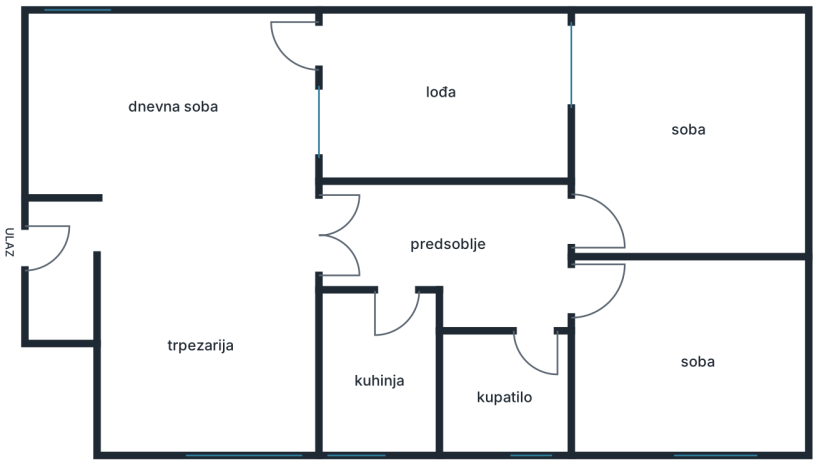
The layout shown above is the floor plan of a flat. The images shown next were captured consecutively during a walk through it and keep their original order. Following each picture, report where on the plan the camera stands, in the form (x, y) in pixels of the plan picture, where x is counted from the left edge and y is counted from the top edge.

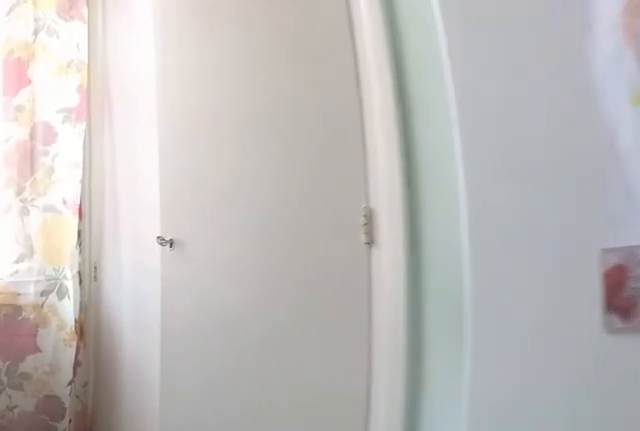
(380, 358)
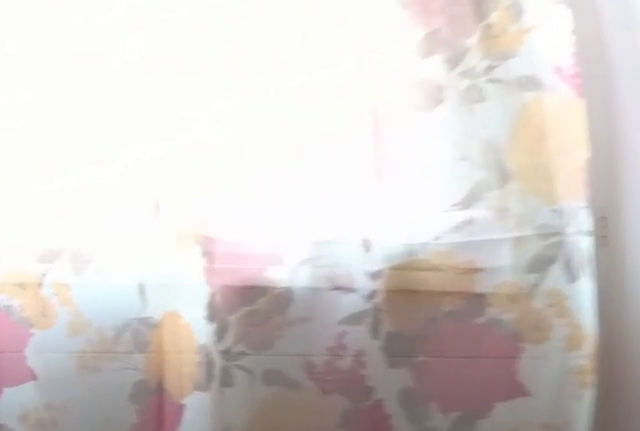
(380, 403)
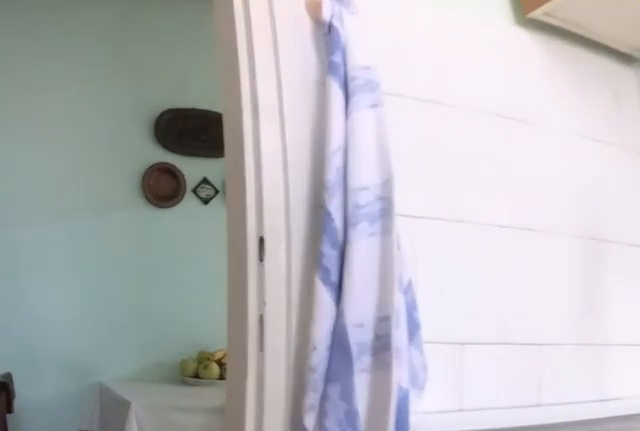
(380, 380)
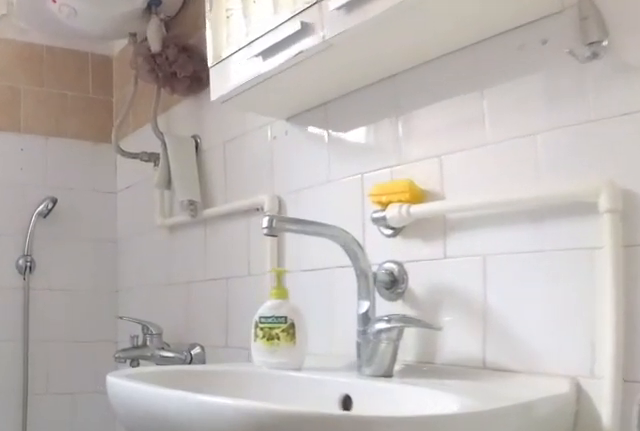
(530, 330)
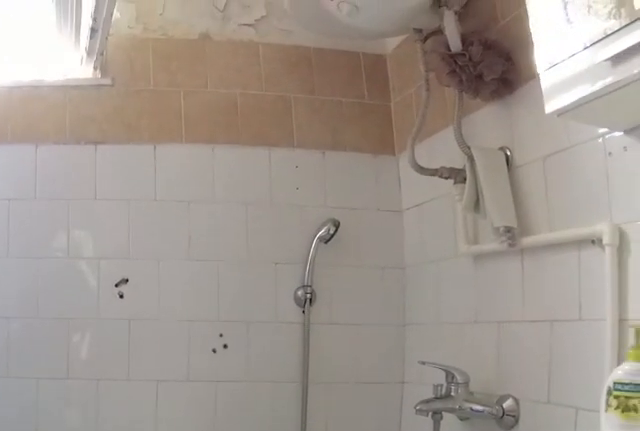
(528, 361)
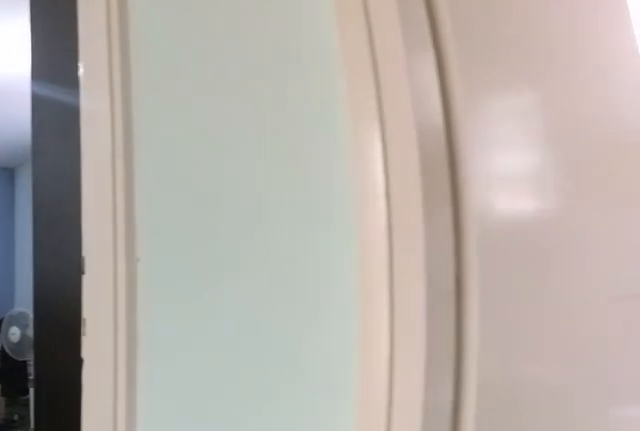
(507, 294)
